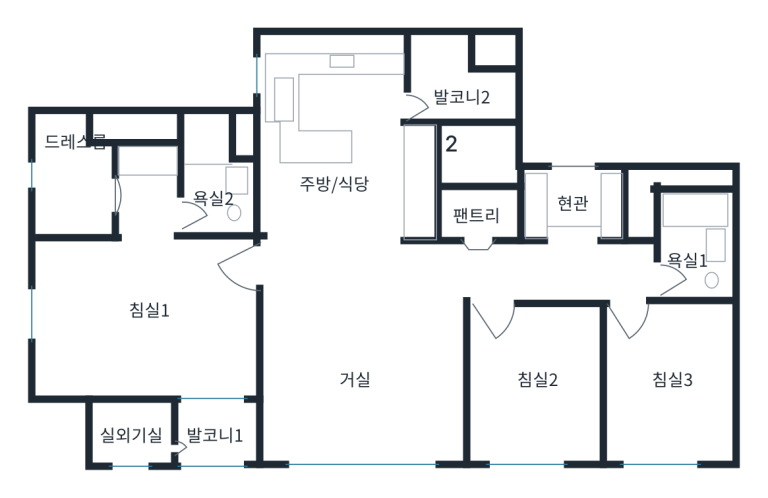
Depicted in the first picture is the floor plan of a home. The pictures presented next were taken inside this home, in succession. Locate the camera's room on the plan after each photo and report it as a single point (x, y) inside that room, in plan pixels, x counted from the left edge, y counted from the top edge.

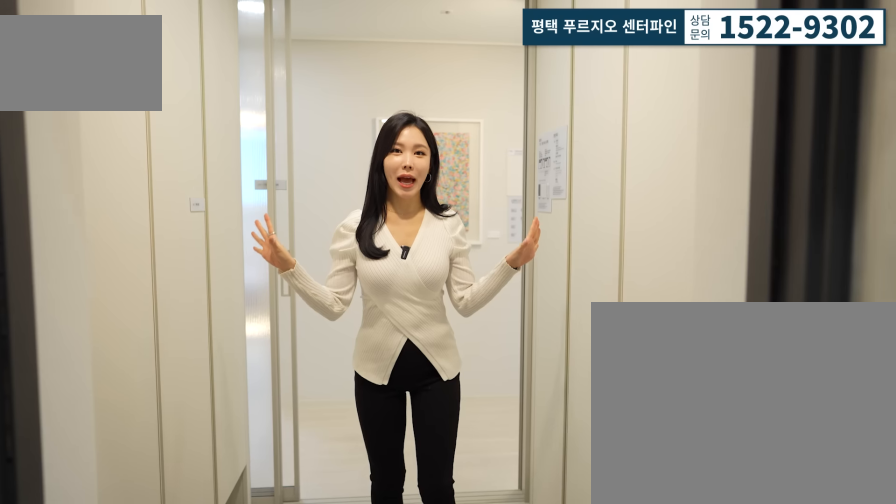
(576, 206)
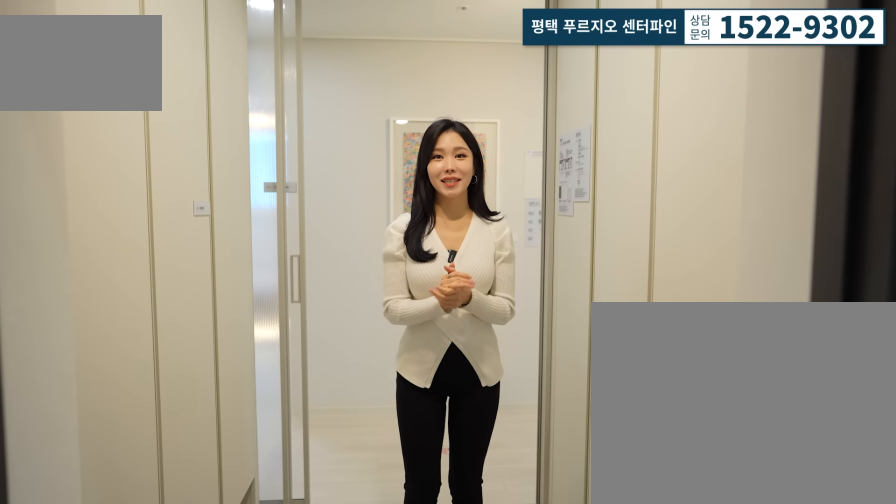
(577, 196)
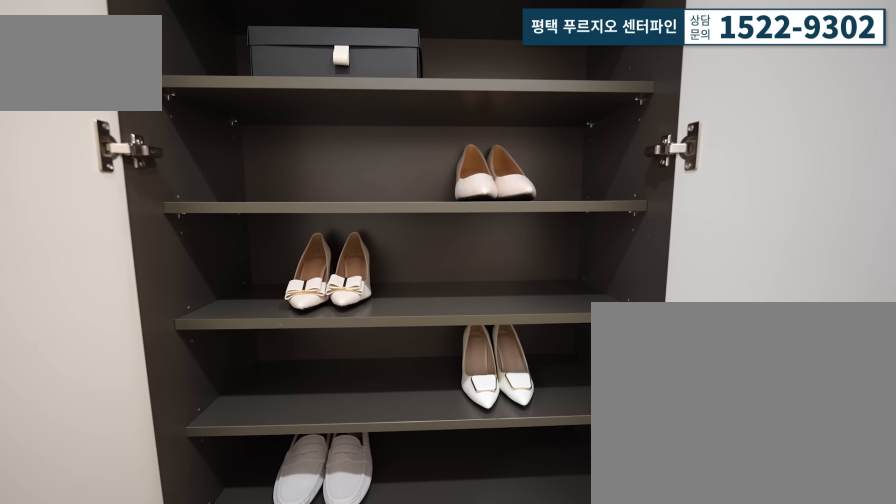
(576, 207)
